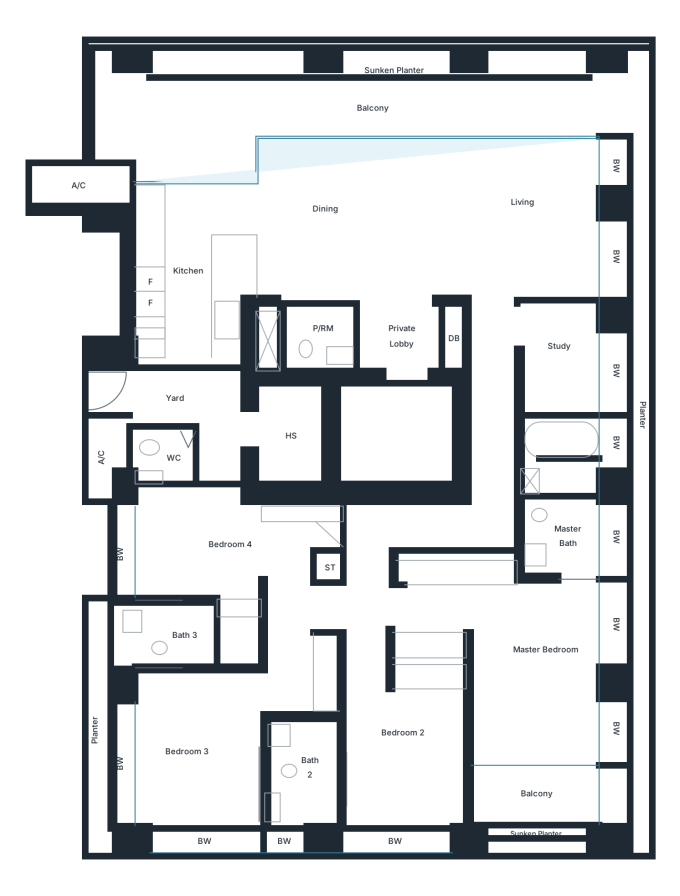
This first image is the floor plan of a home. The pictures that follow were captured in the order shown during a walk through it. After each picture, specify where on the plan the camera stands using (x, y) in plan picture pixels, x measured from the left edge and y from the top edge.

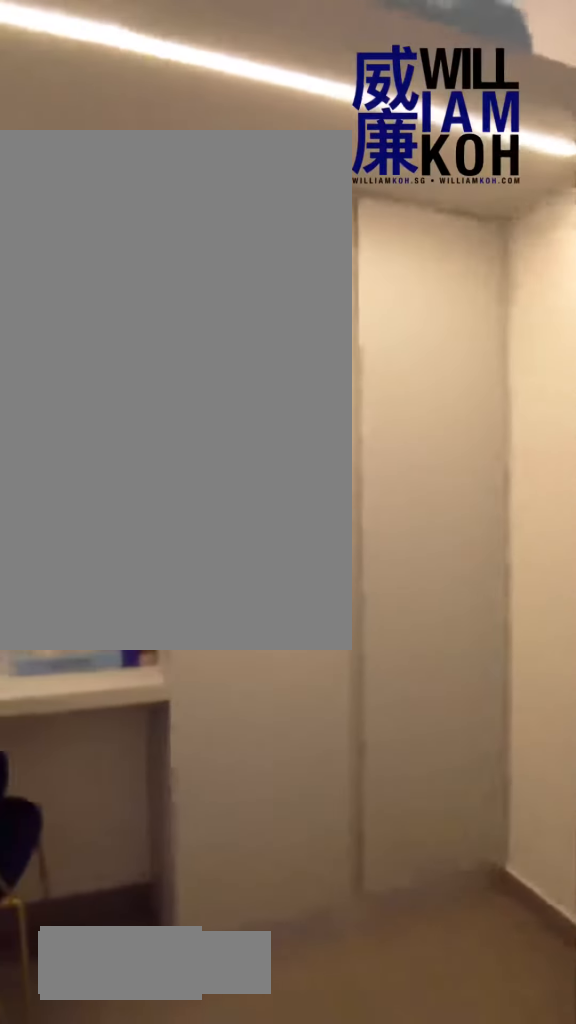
(287, 435)
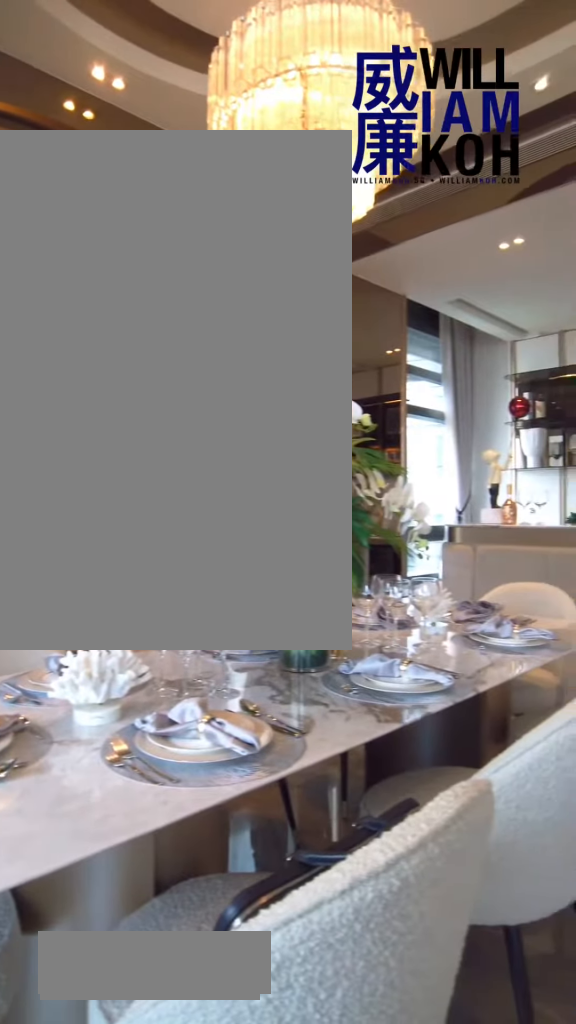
(527, 170)
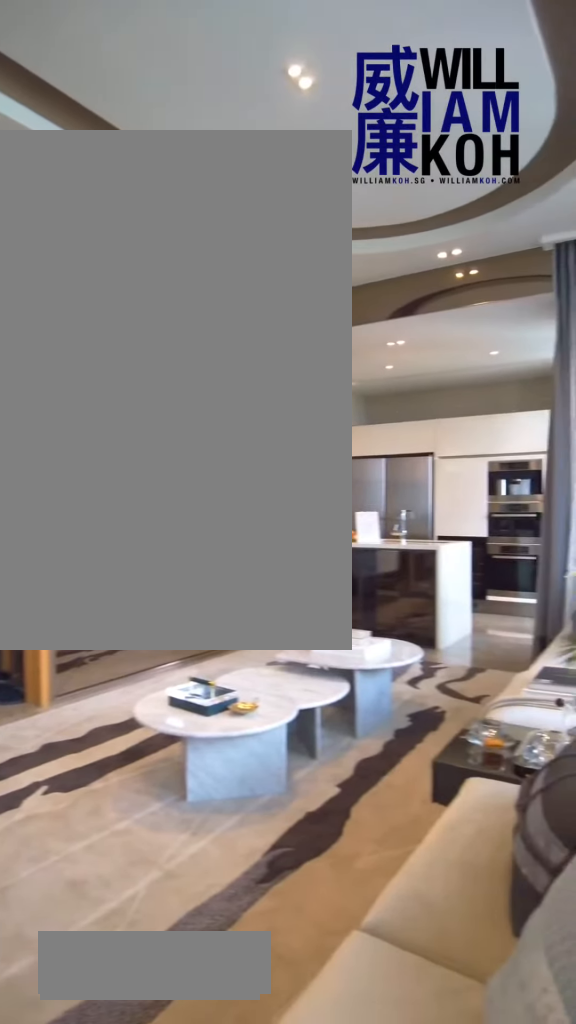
(527, 170)
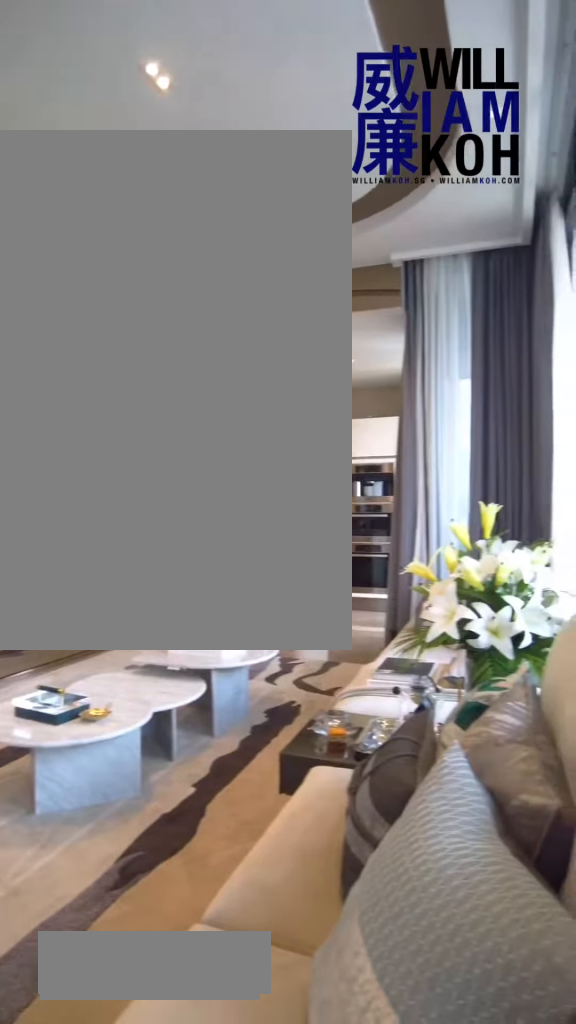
(527, 171)
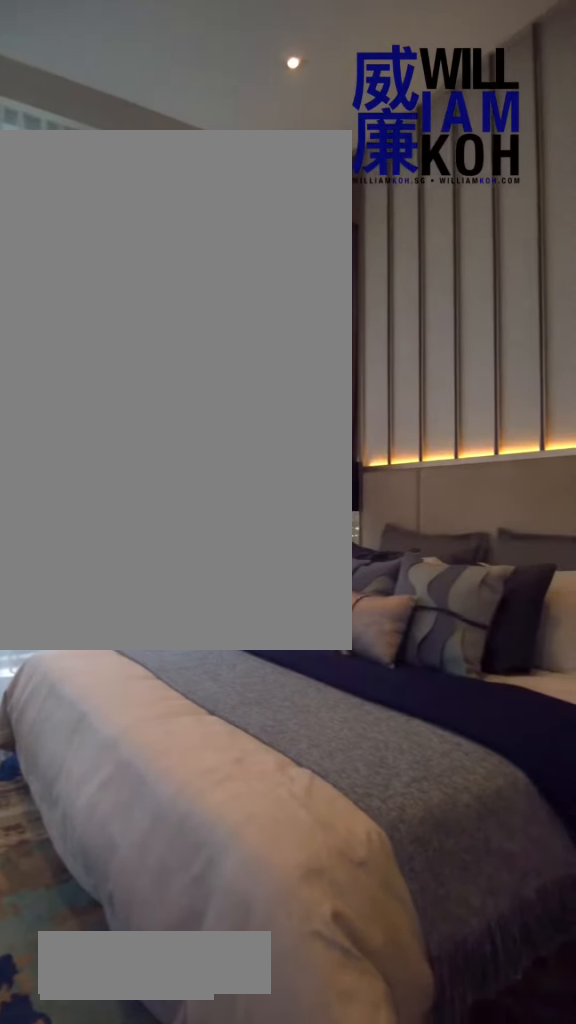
(583, 608)
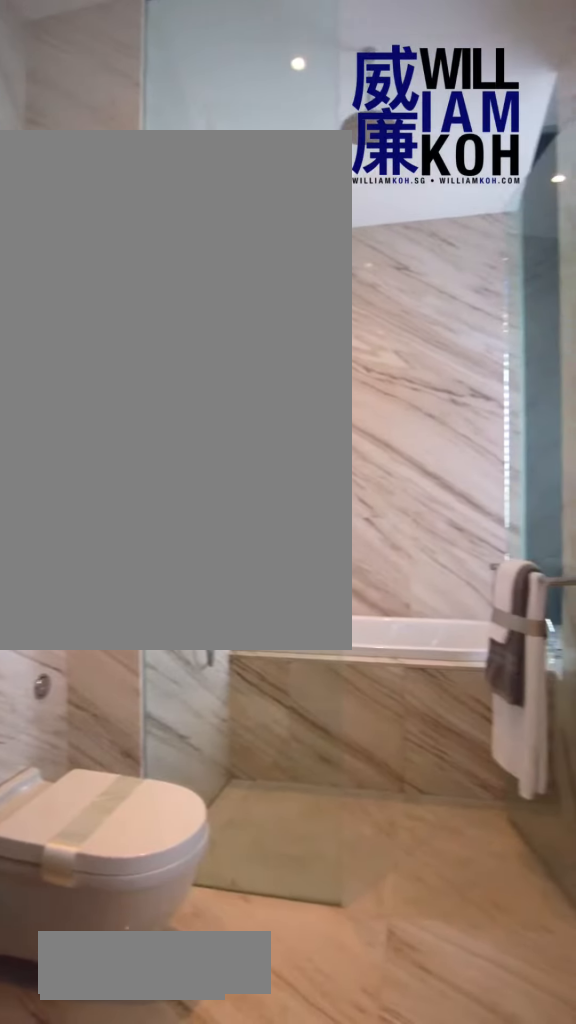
(573, 539)
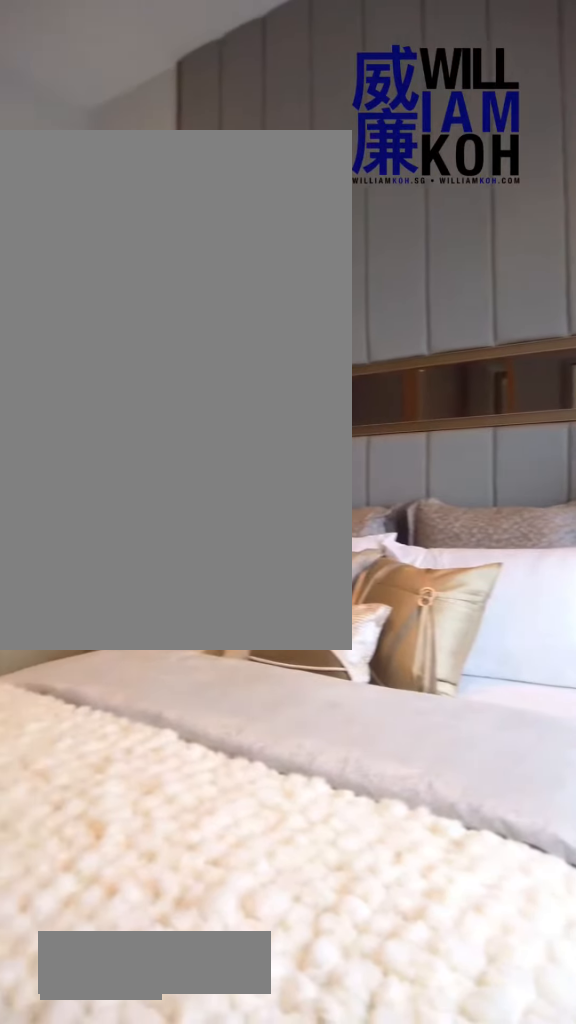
(362, 804)
